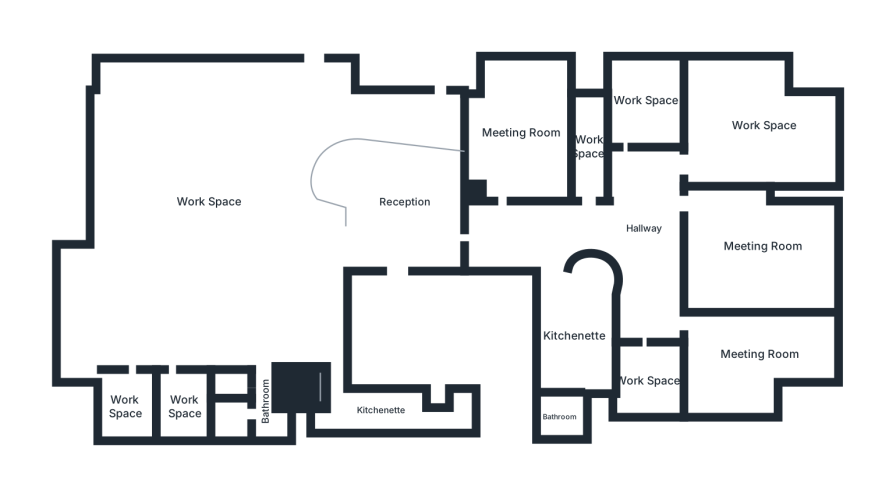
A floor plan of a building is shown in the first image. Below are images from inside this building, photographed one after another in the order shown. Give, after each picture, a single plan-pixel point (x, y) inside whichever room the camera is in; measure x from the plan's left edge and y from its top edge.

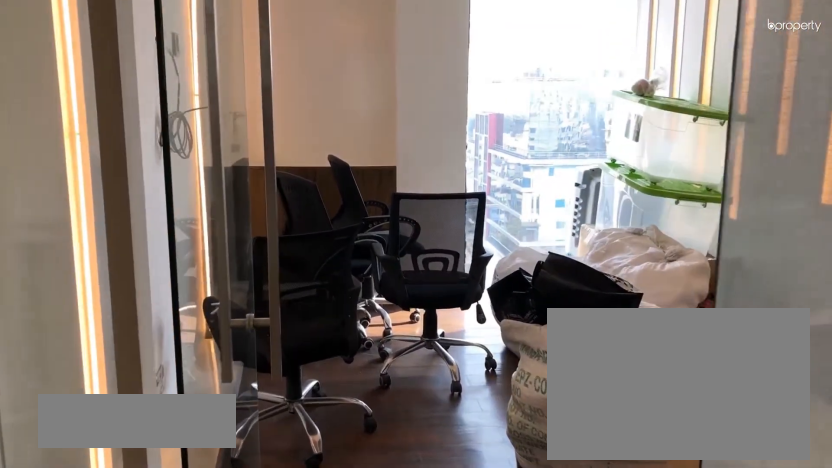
(647, 101)
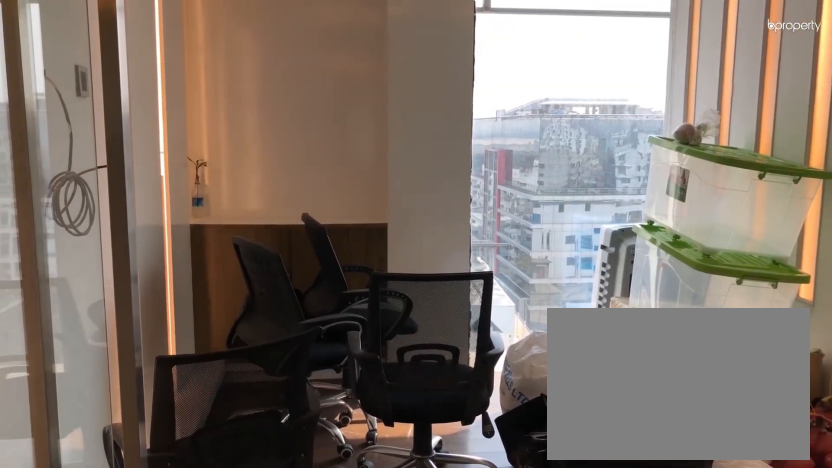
(647, 101)
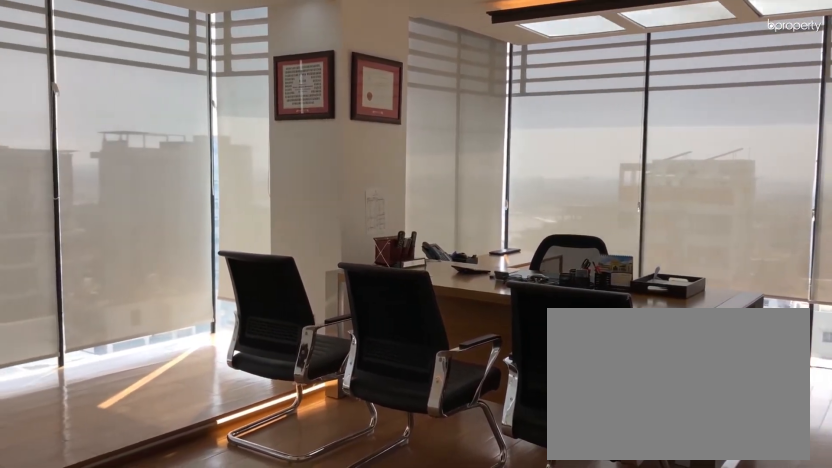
(765, 126)
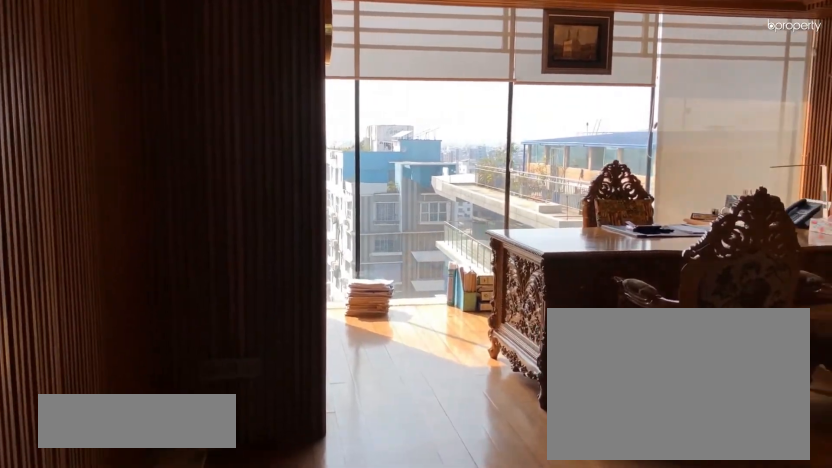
(762, 247)
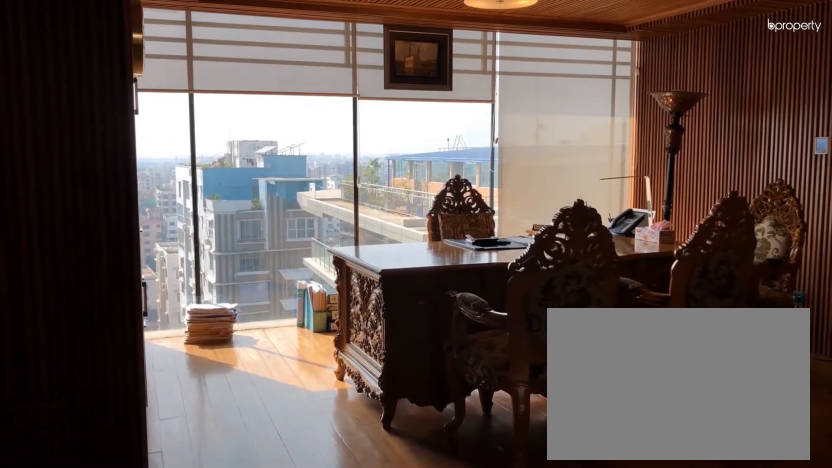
(762, 248)
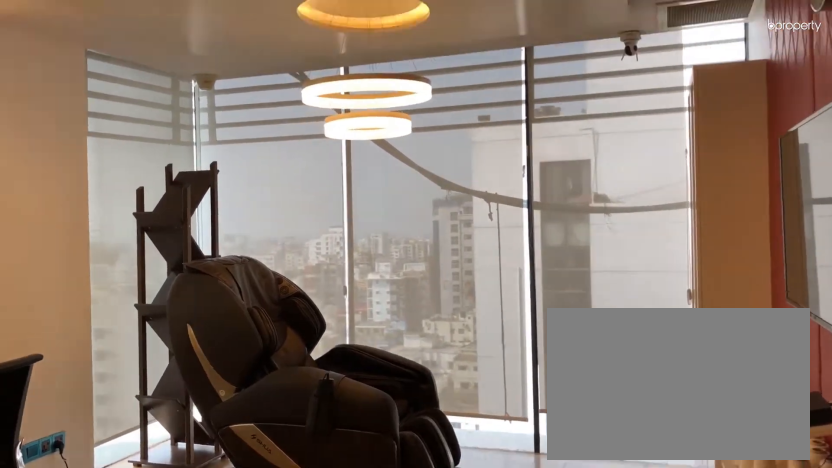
(759, 356)
